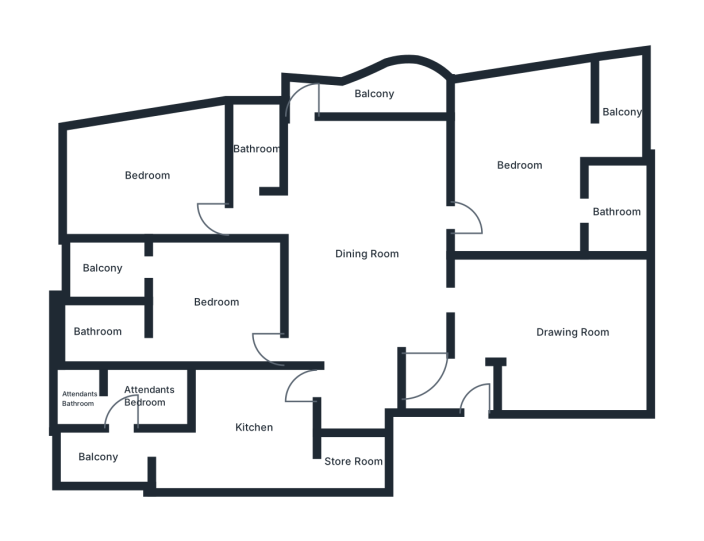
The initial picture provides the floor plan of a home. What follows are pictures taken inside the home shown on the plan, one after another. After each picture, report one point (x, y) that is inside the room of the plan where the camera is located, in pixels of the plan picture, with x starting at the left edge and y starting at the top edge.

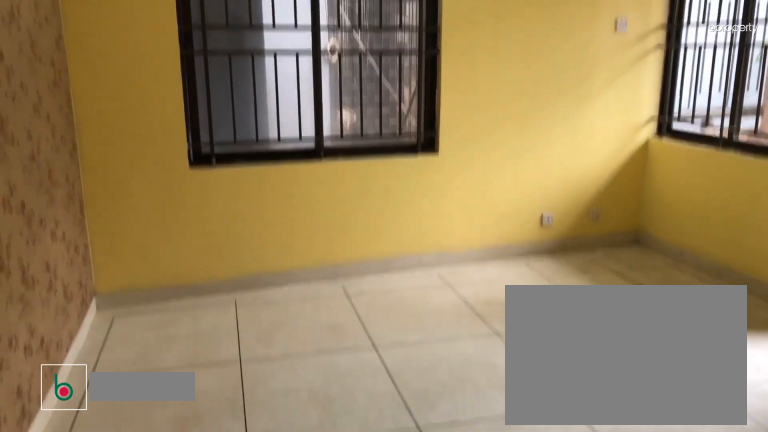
(521, 164)
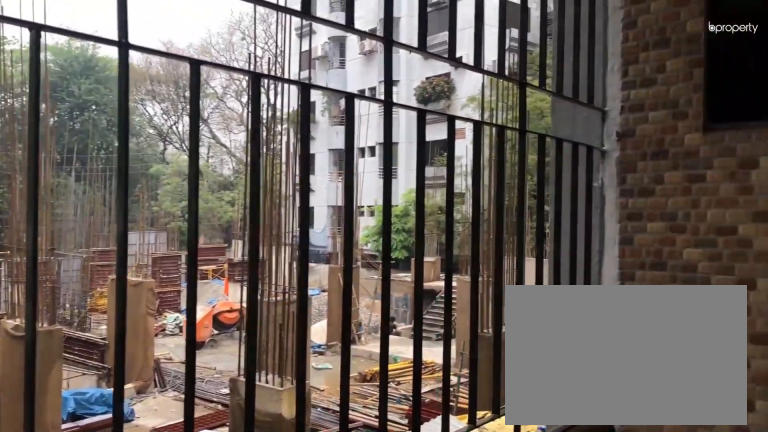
(621, 113)
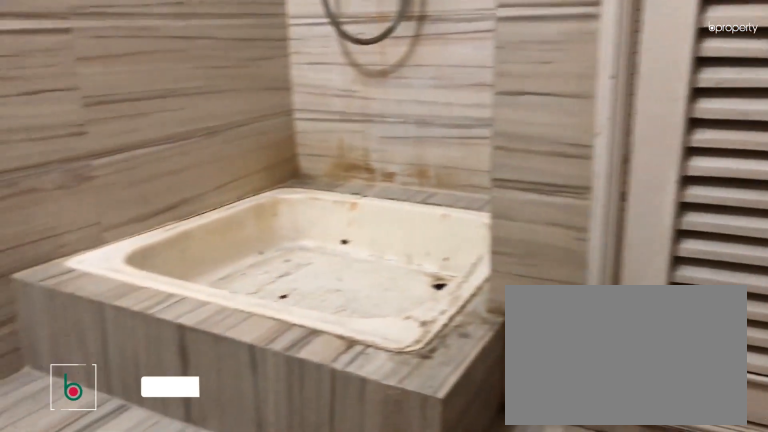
(617, 211)
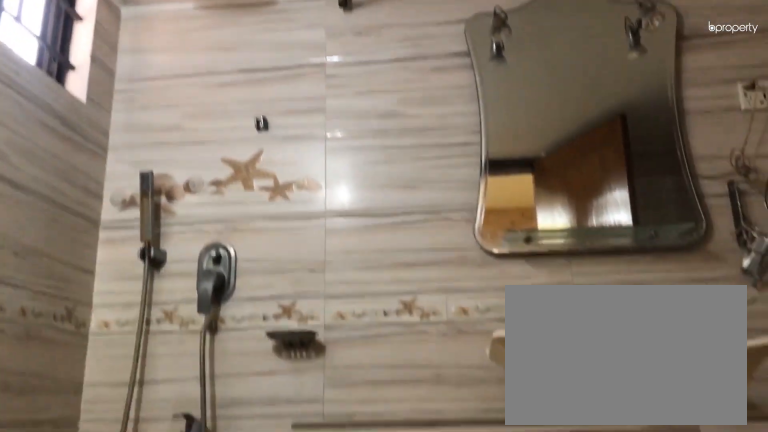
(617, 211)
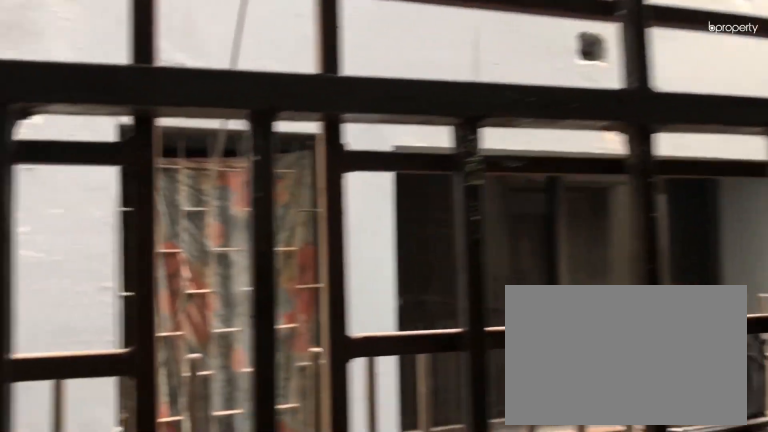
(372, 93)
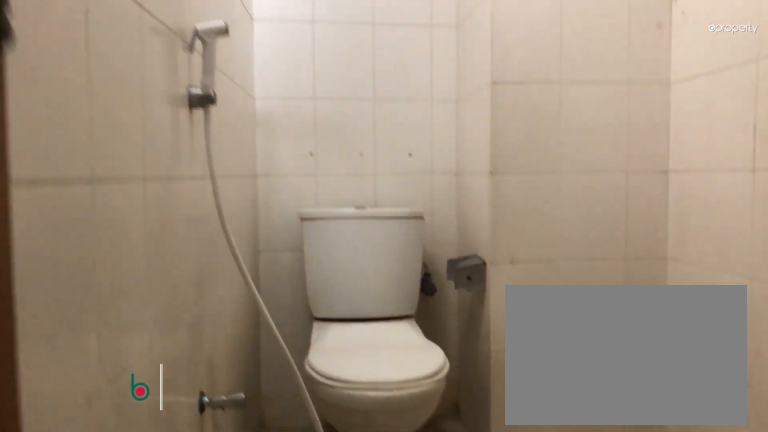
(256, 149)
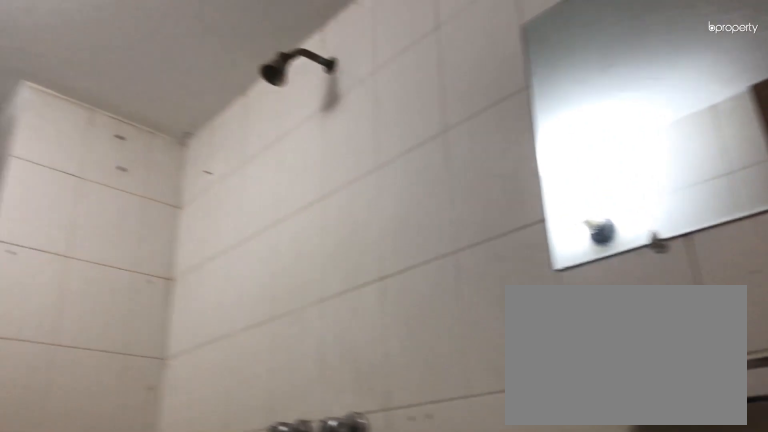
(256, 149)
